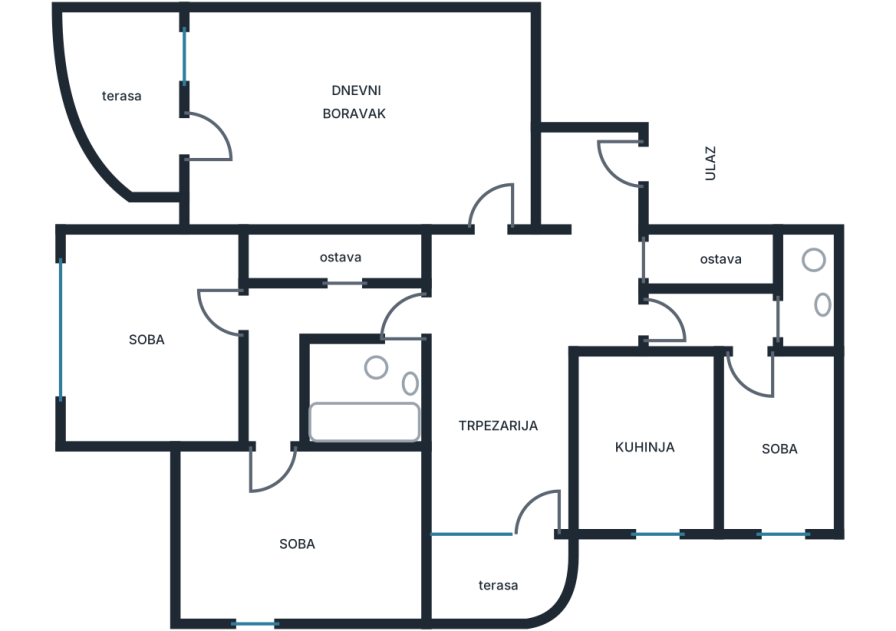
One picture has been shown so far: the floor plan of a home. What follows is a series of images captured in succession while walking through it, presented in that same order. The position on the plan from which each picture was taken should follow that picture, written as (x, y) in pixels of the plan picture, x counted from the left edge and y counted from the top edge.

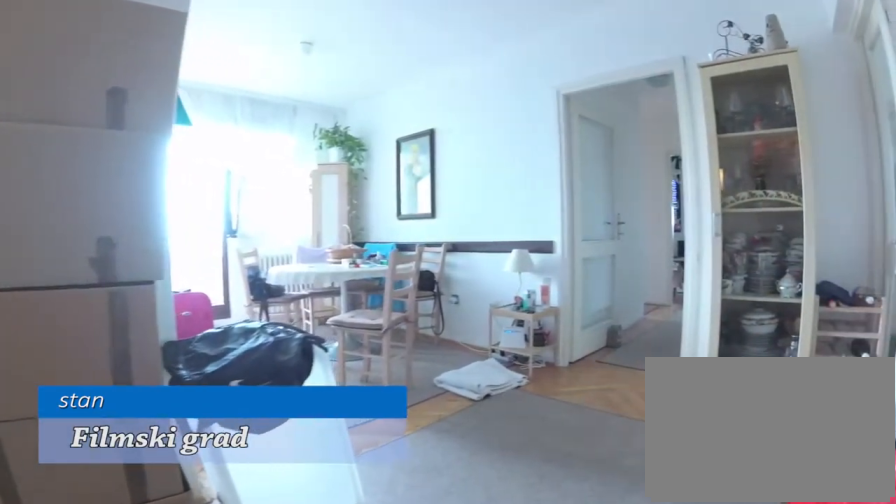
(592, 264)
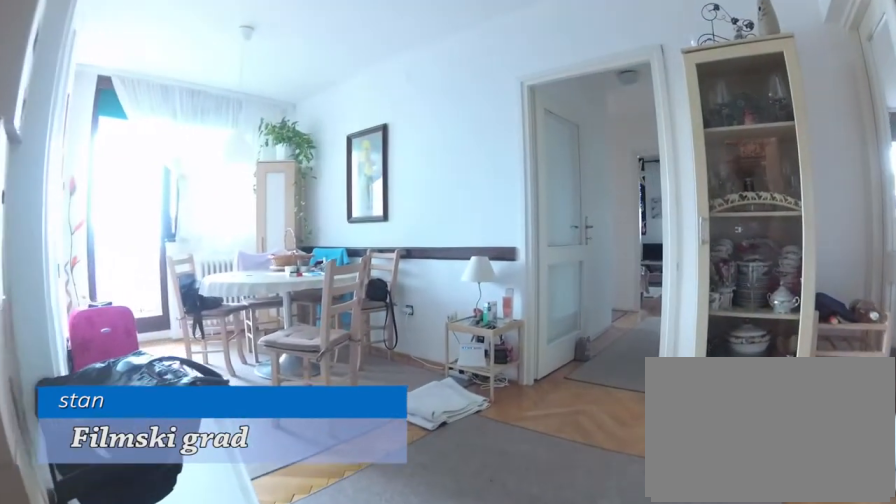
(581, 287)
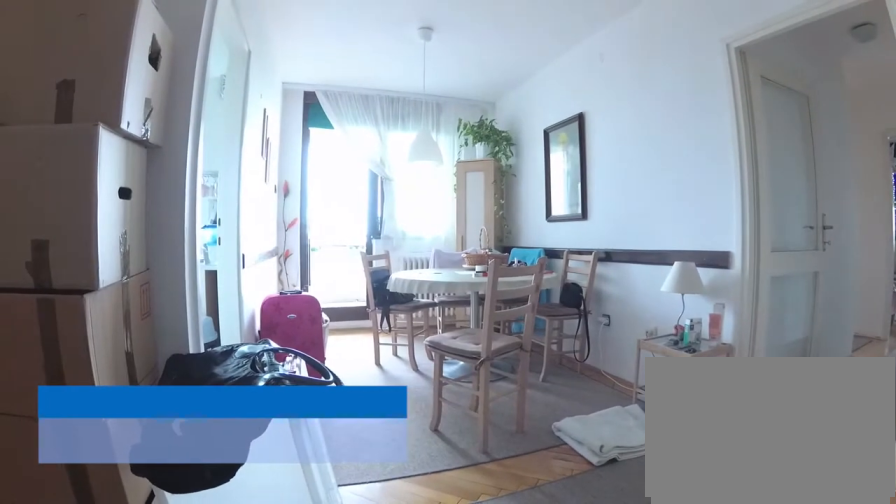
(553, 273)
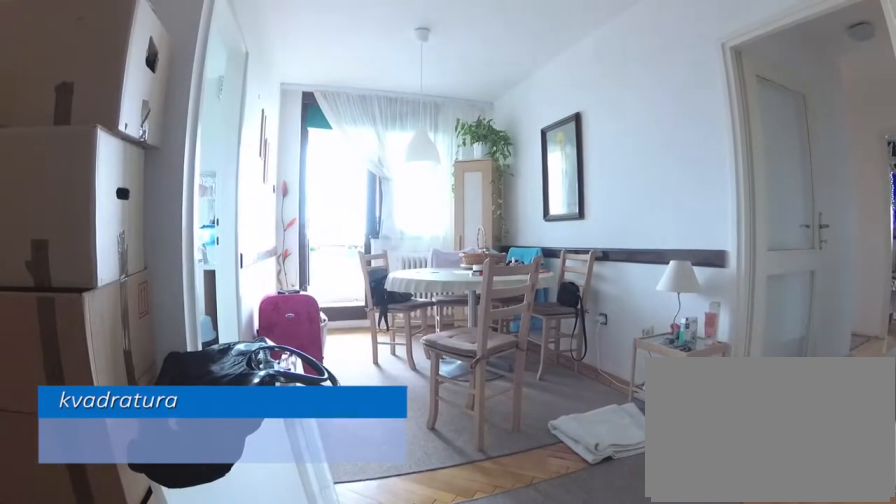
(552, 273)
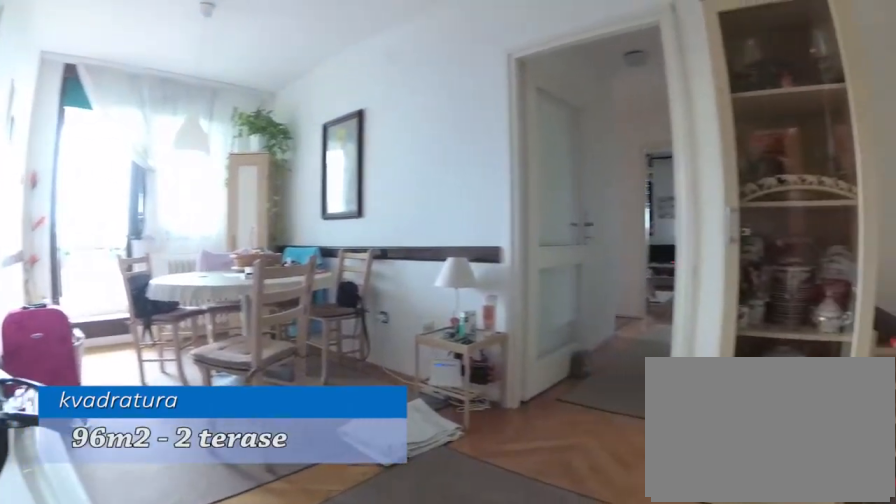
(562, 277)
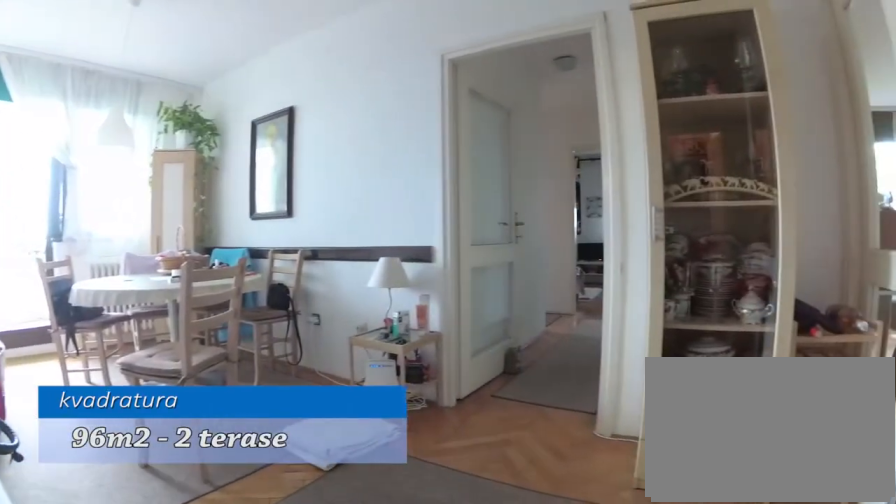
(569, 280)
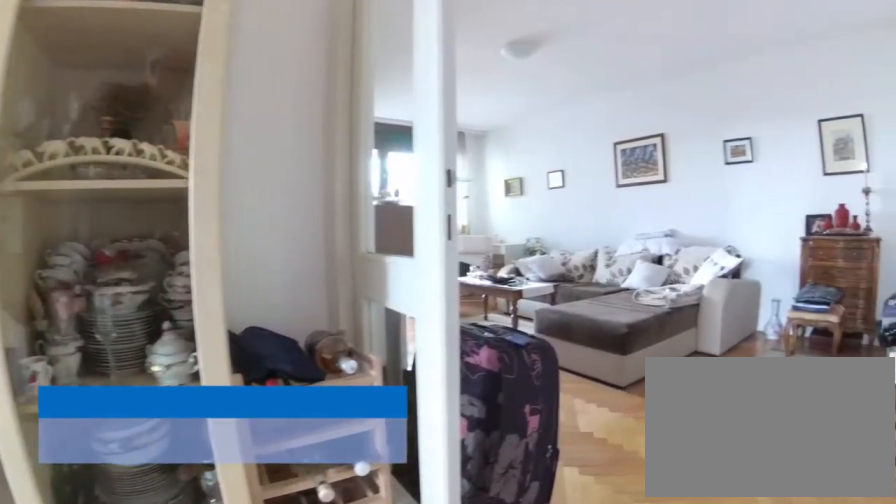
(541, 281)
